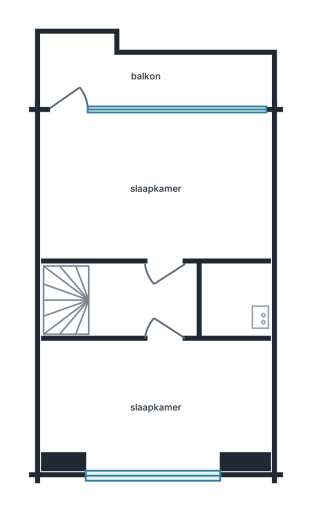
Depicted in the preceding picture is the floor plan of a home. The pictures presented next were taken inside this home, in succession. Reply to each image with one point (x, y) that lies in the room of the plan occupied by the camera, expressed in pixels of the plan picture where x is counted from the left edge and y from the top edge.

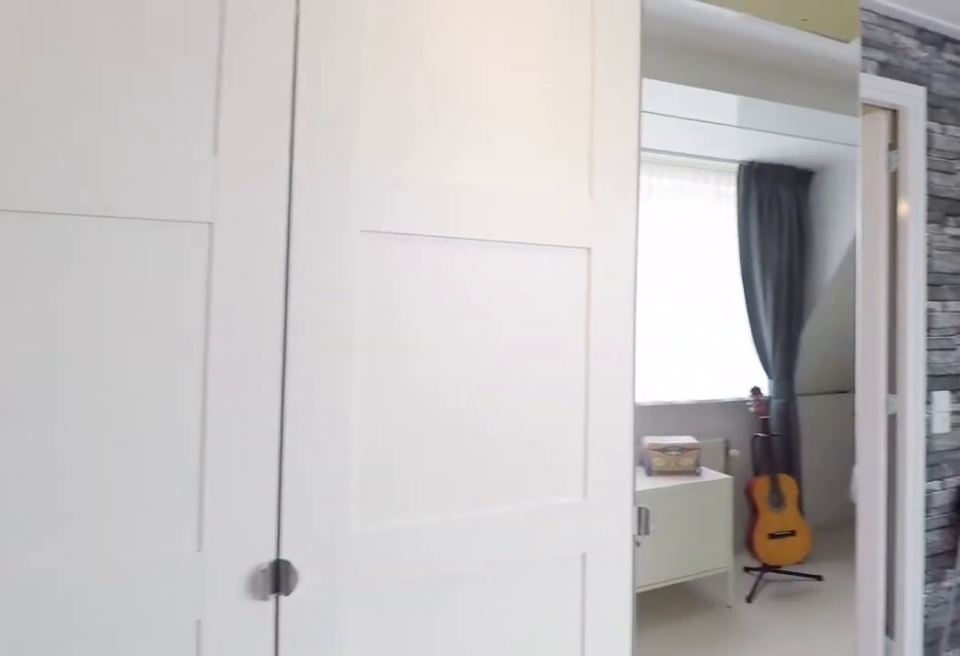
(155, 403)
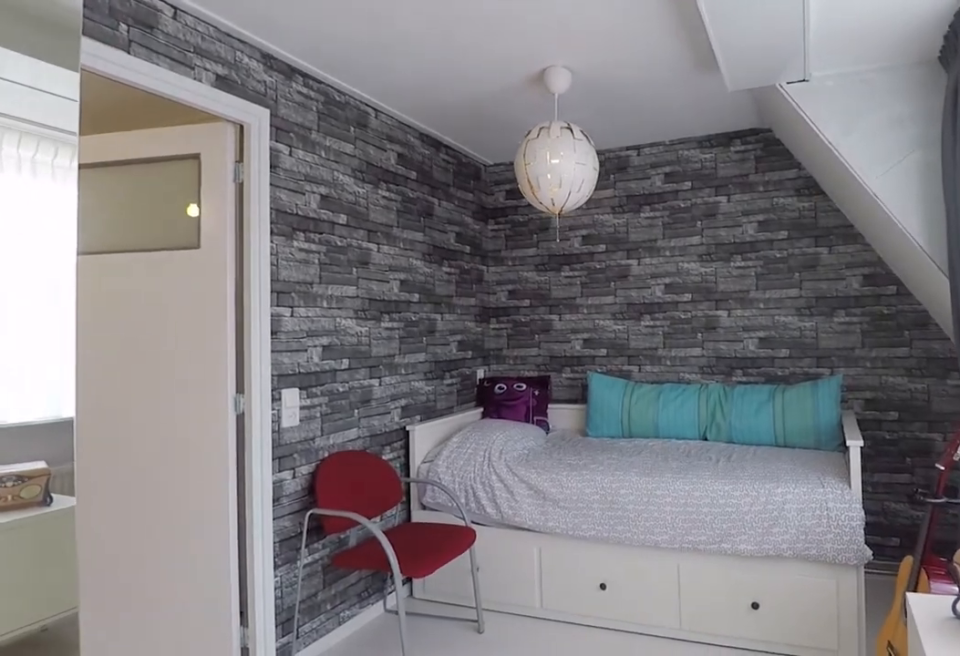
(155, 403)
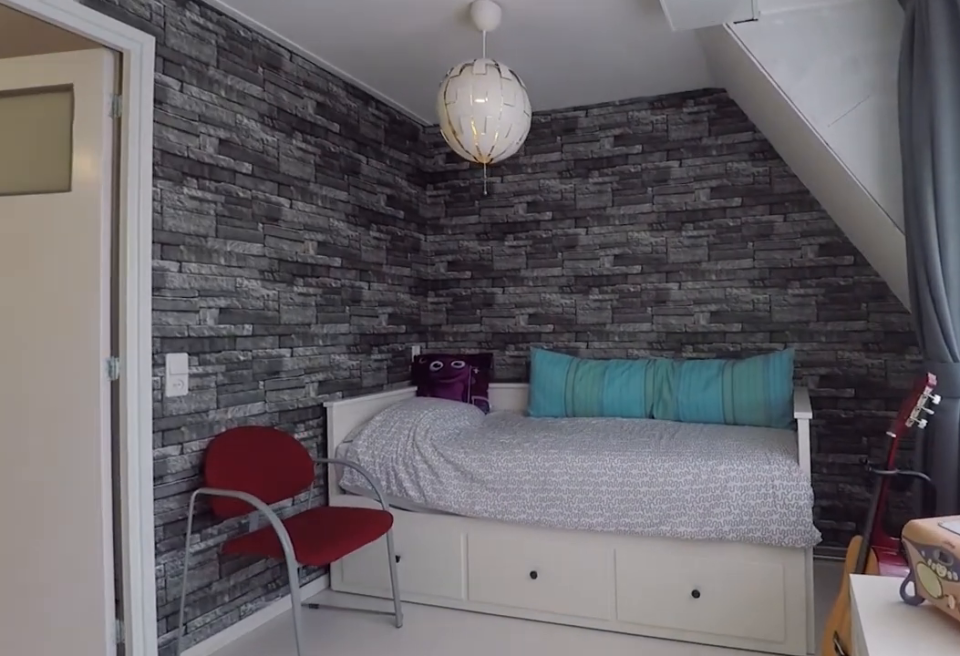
(155, 403)
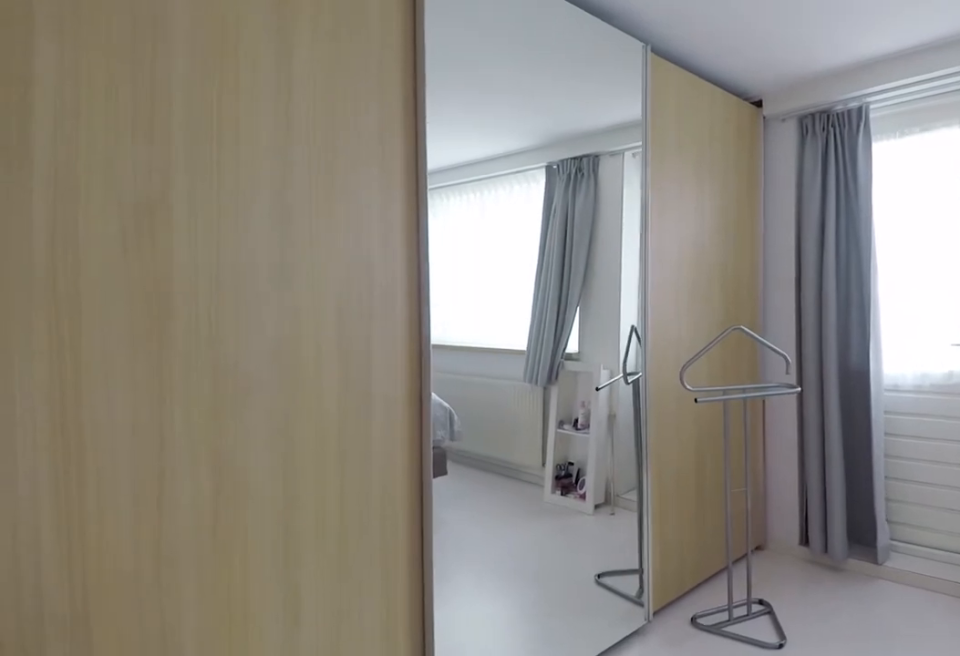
(156, 186)
